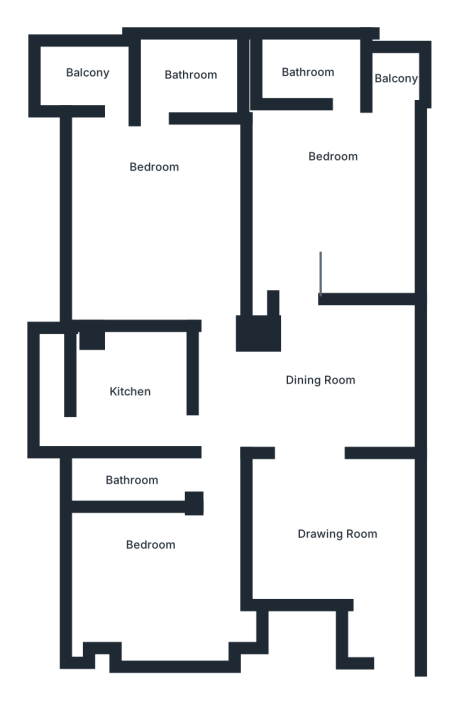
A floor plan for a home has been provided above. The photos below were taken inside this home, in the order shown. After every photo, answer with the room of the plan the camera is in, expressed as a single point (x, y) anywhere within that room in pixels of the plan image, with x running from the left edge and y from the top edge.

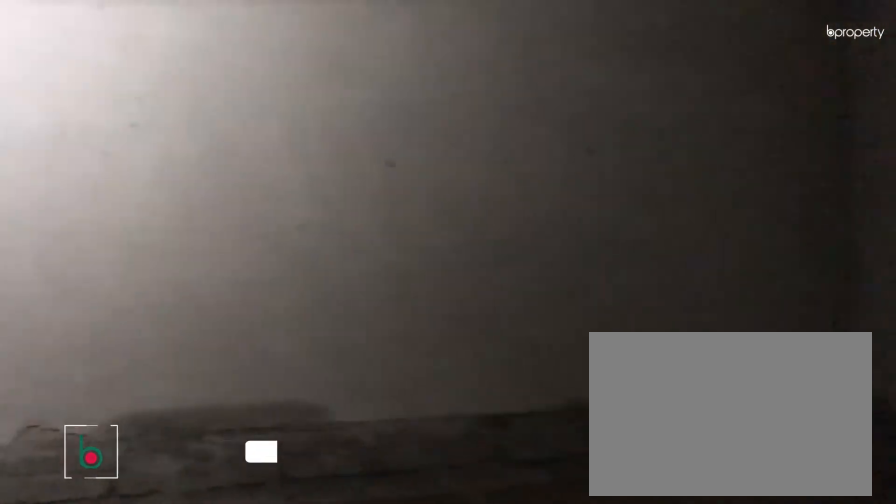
(338, 536)
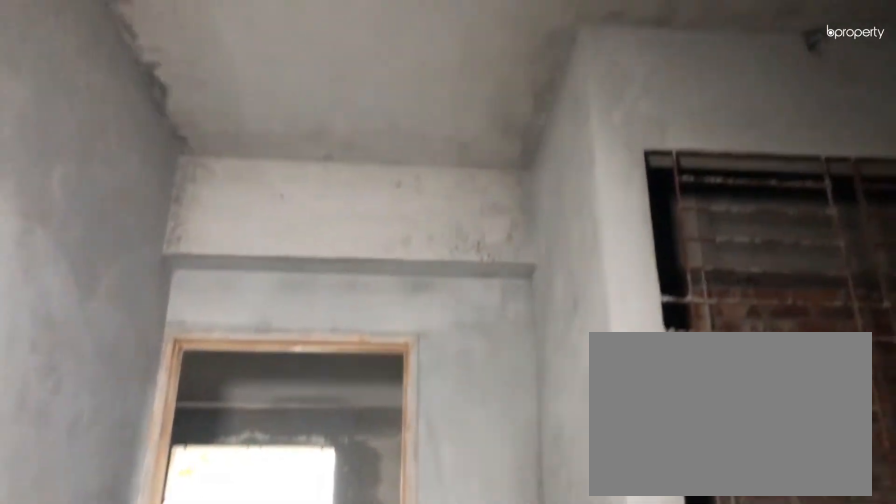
(338, 534)
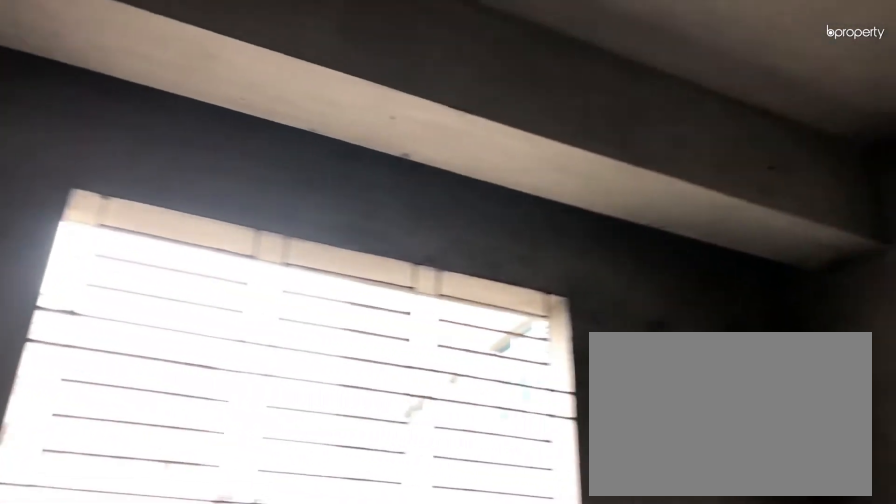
(156, 229)
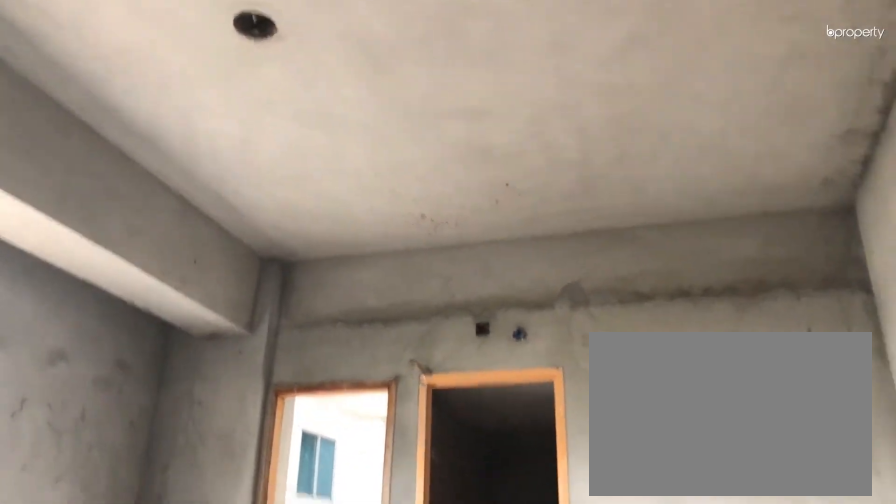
(156, 229)
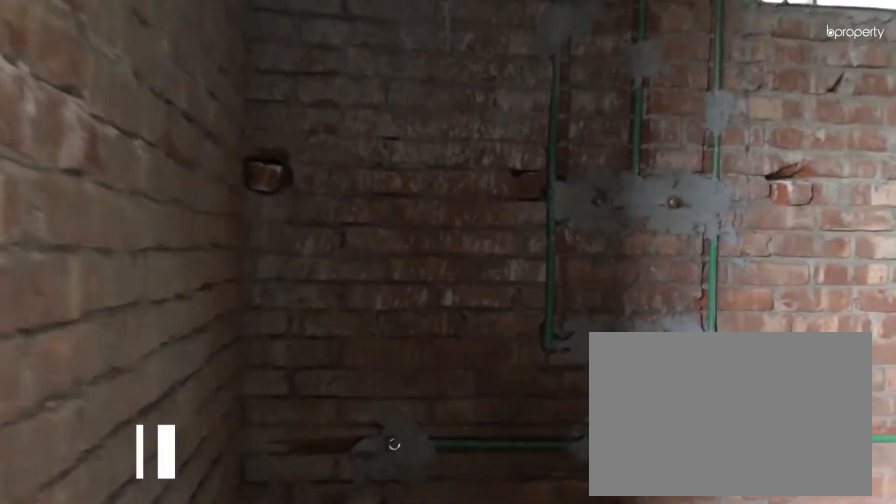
(195, 82)
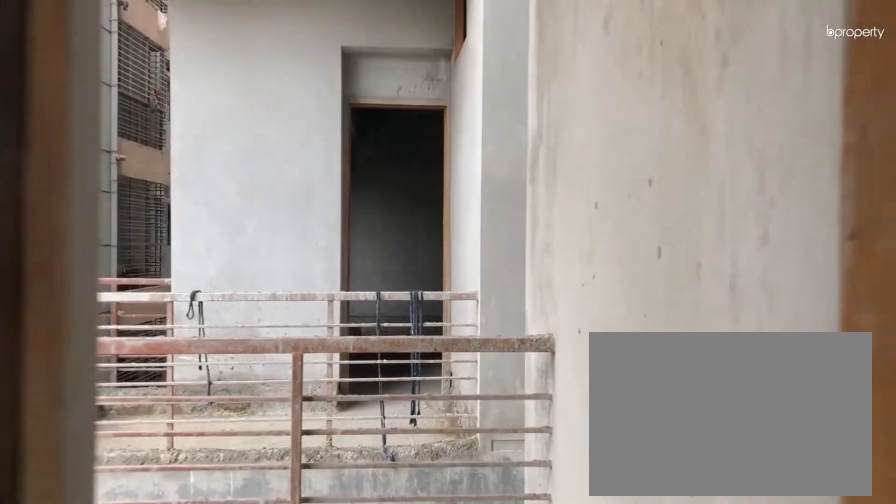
(93, 76)
